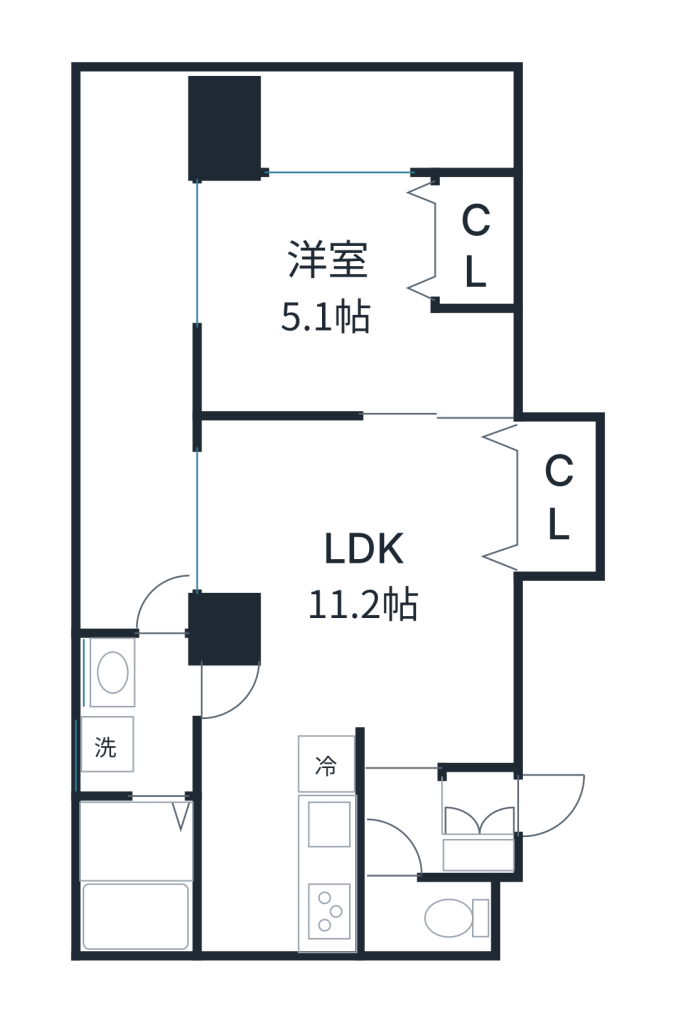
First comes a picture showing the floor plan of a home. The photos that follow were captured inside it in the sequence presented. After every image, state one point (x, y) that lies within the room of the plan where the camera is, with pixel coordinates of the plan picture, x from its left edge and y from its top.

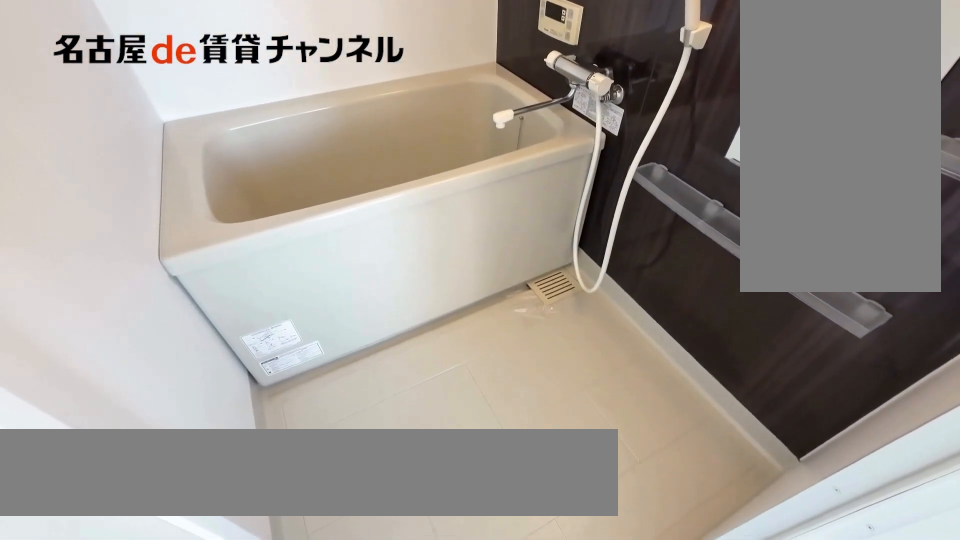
(141, 872)
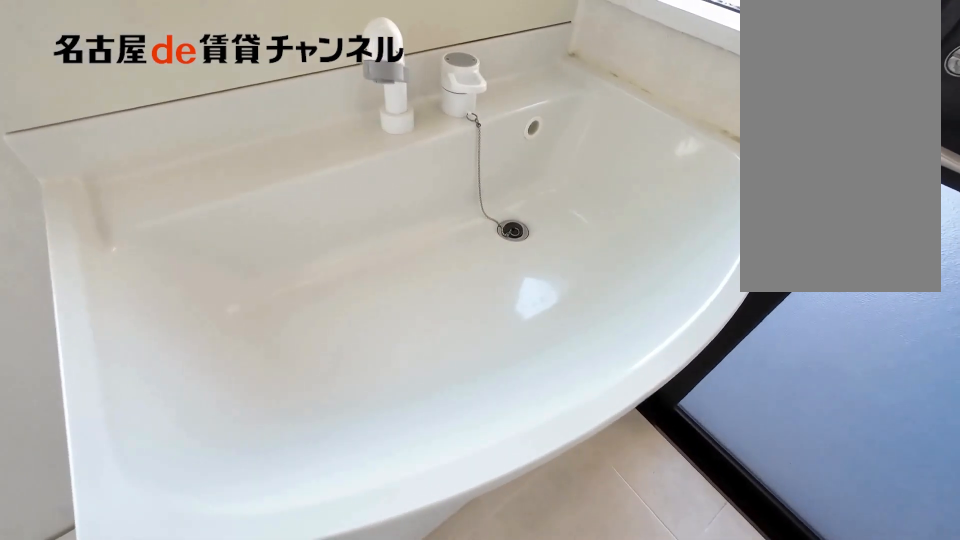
(141, 713)
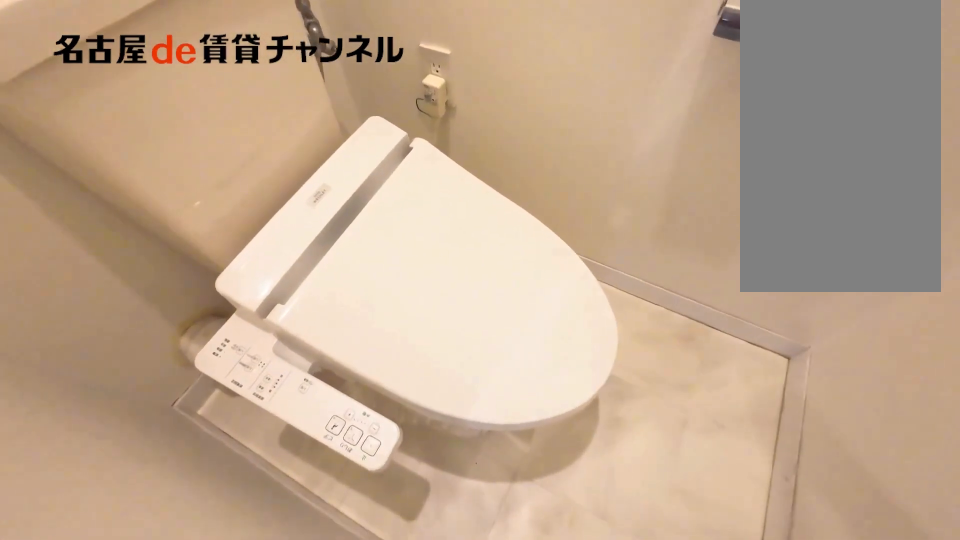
(431, 912)
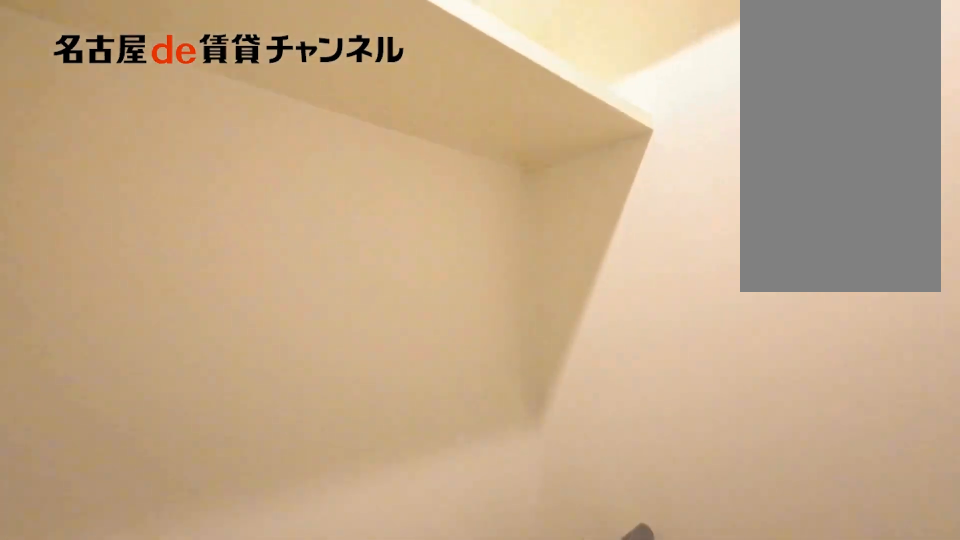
(431, 912)
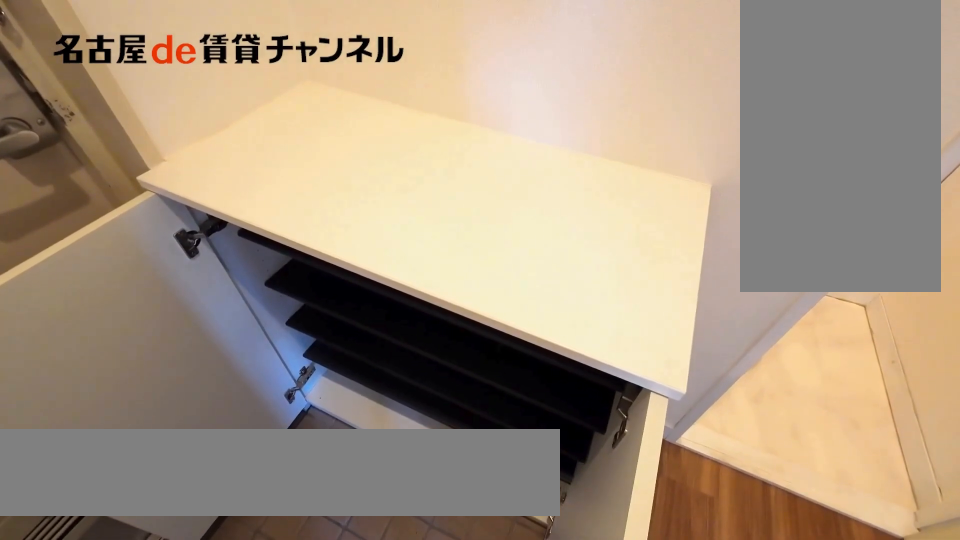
(483, 858)
